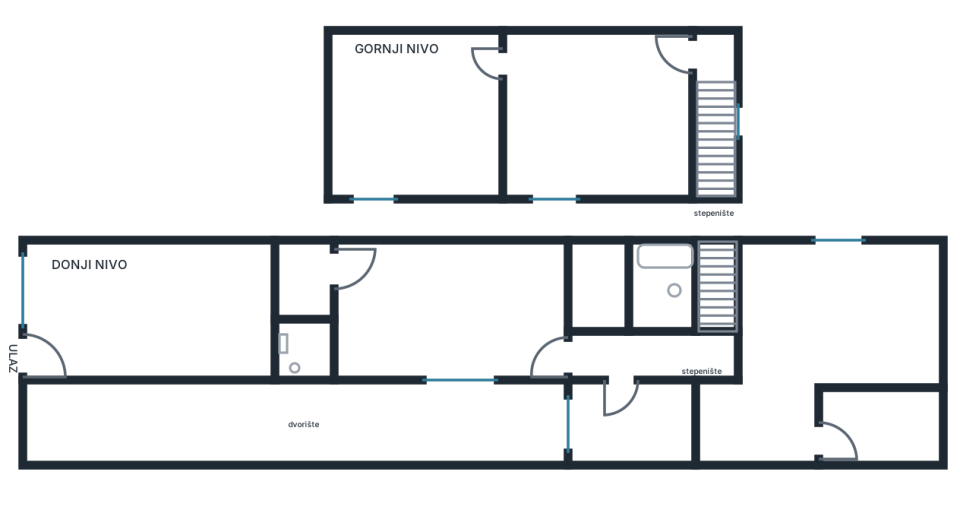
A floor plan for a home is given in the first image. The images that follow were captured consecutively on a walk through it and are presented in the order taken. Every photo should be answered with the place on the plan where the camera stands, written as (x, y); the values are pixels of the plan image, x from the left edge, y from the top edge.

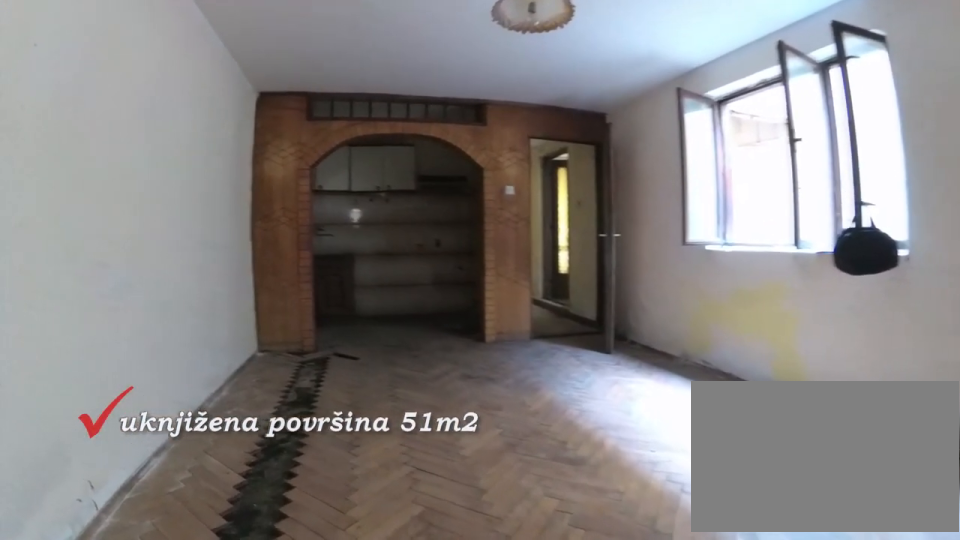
(353, 271)
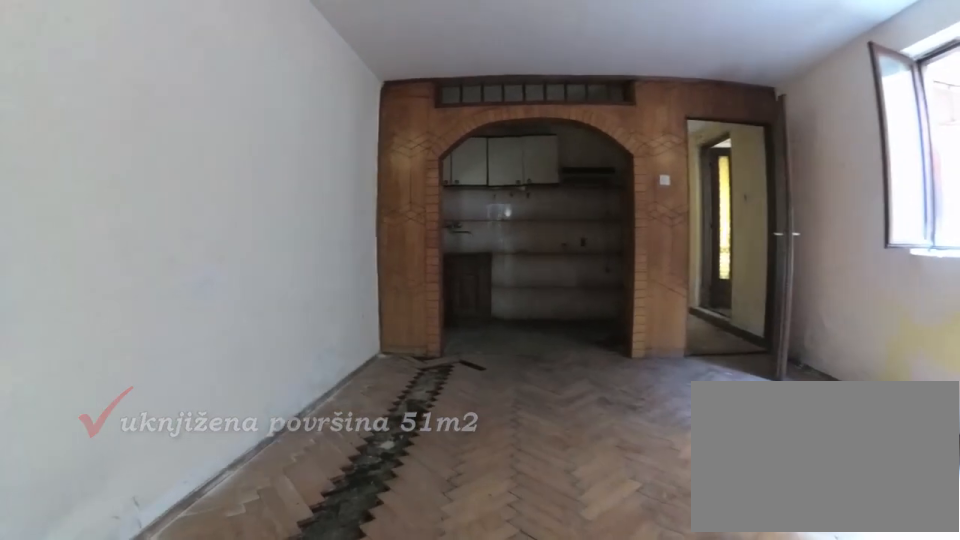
(374, 271)
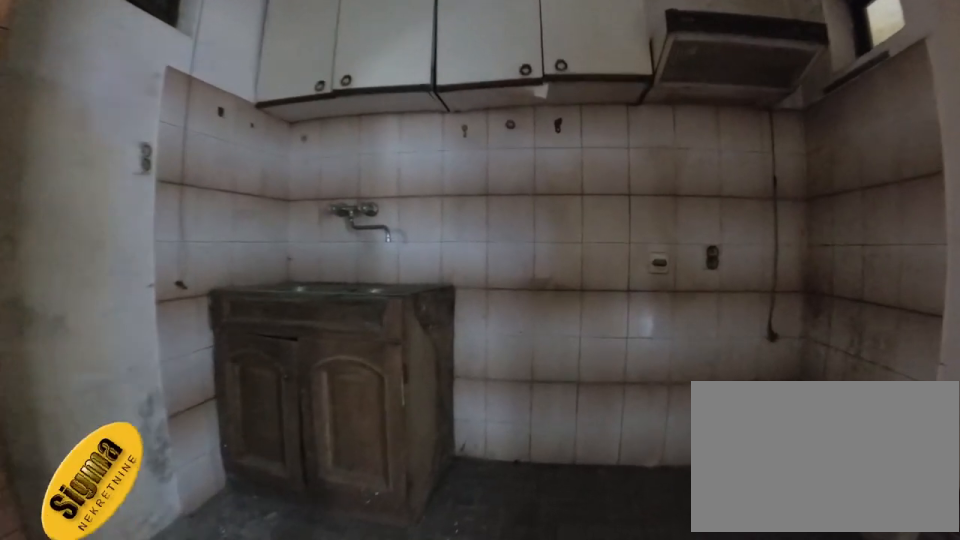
(525, 271)
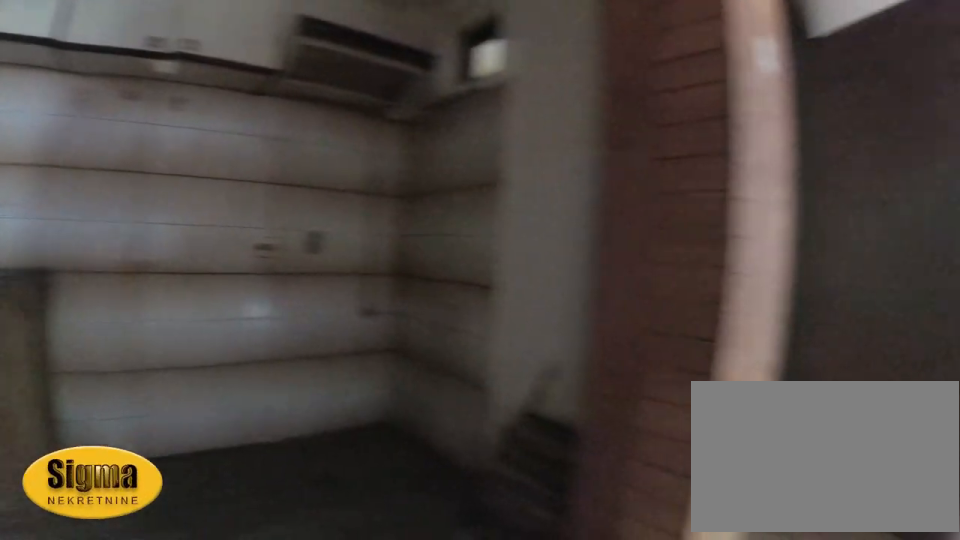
(542, 248)
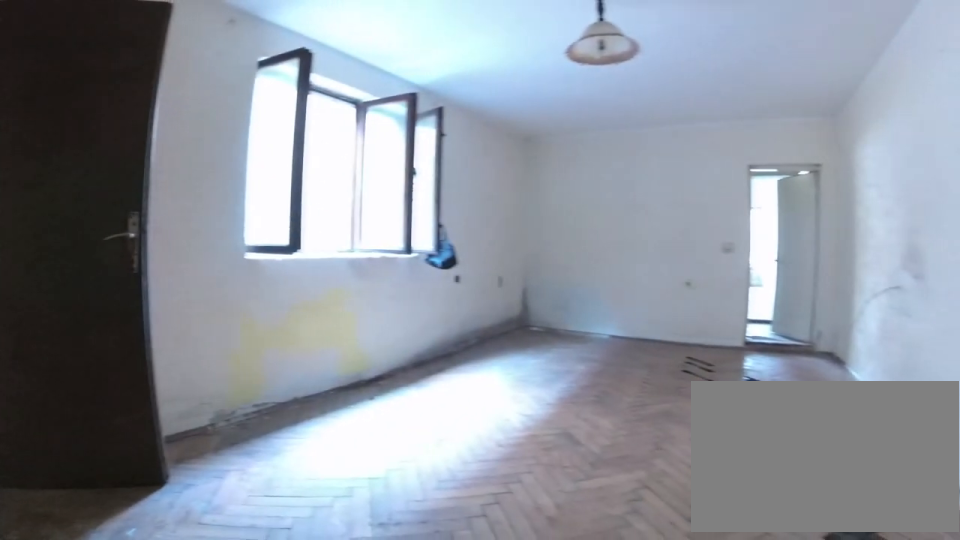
(568, 261)
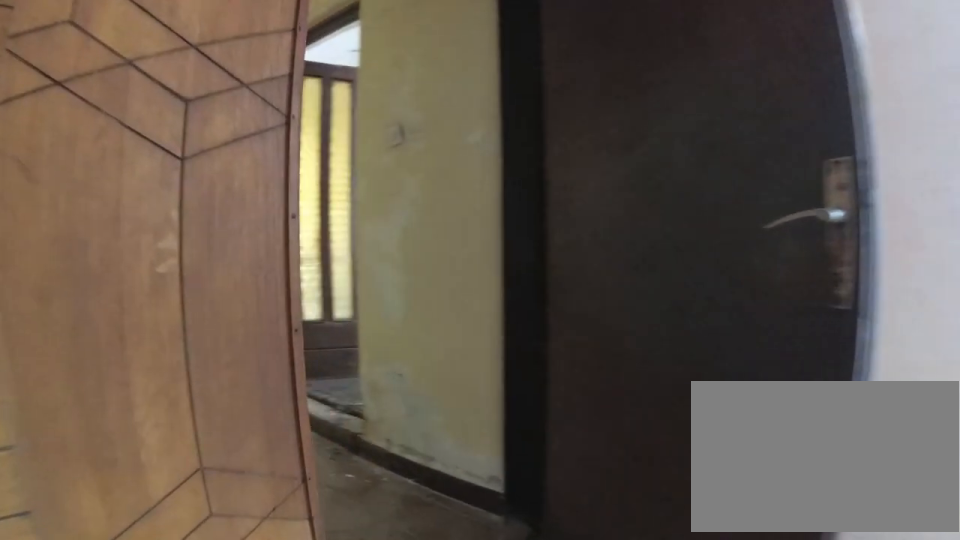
(542, 288)
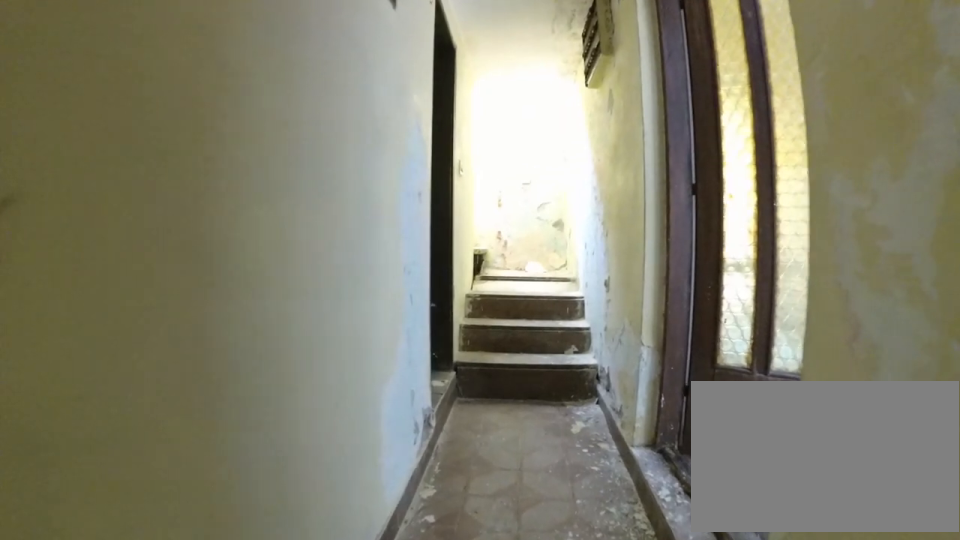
(561, 346)
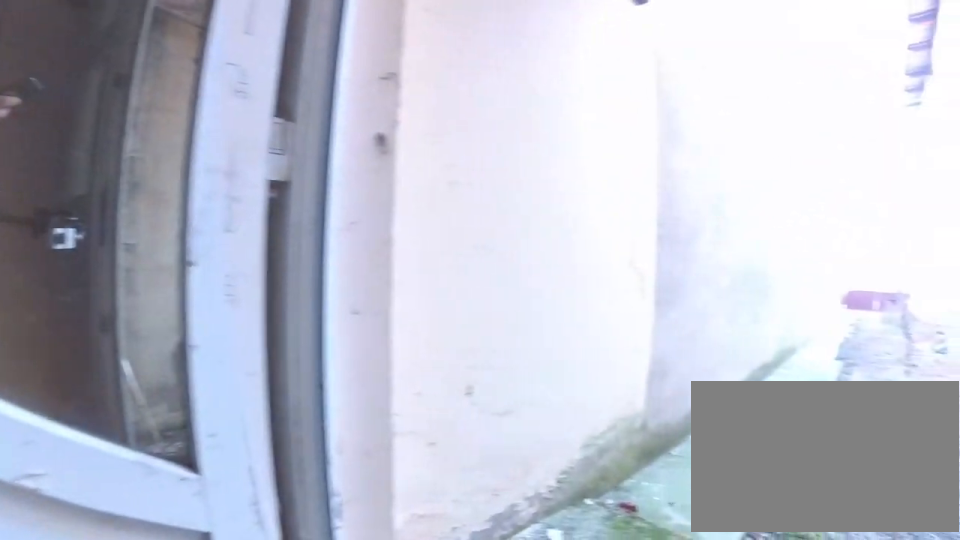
(618, 383)
